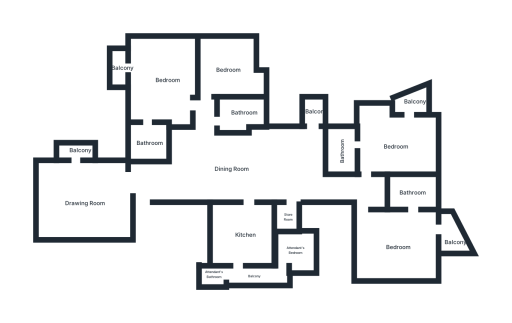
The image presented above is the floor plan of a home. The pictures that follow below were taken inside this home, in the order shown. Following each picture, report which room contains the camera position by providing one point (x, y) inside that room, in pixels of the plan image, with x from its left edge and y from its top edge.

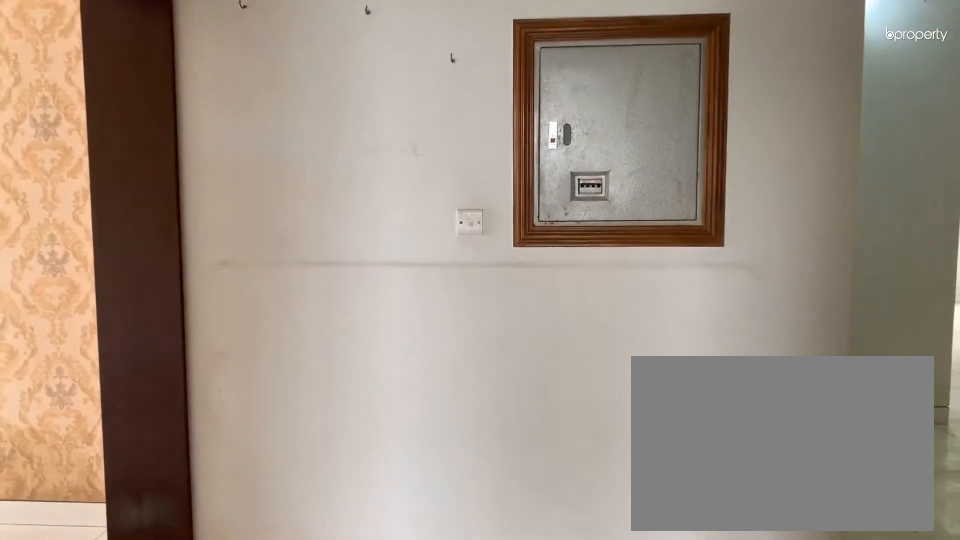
(144, 190)
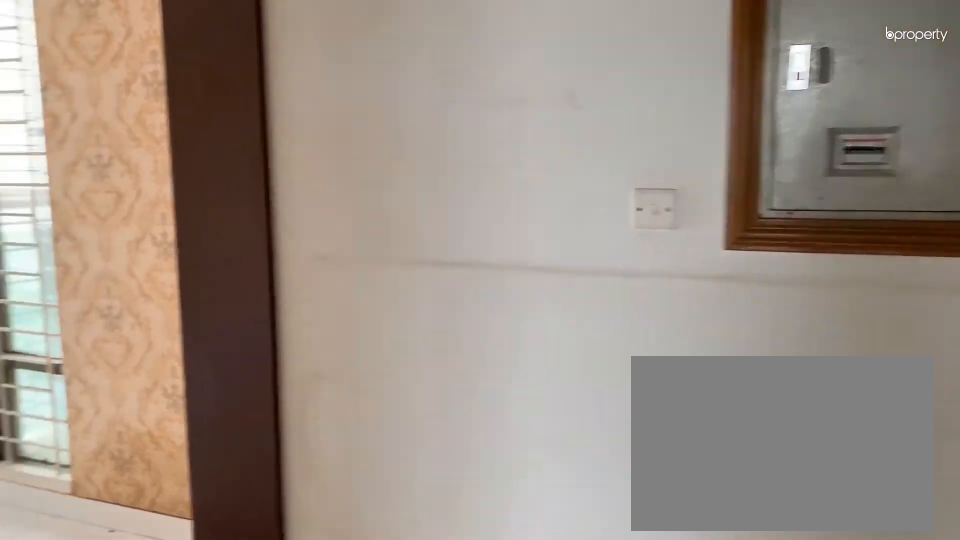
(144, 190)
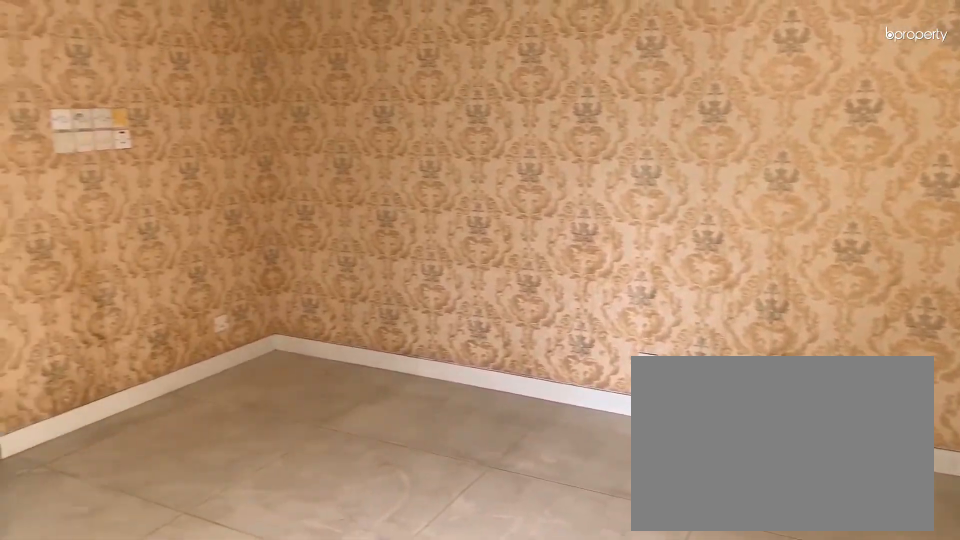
(83, 206)
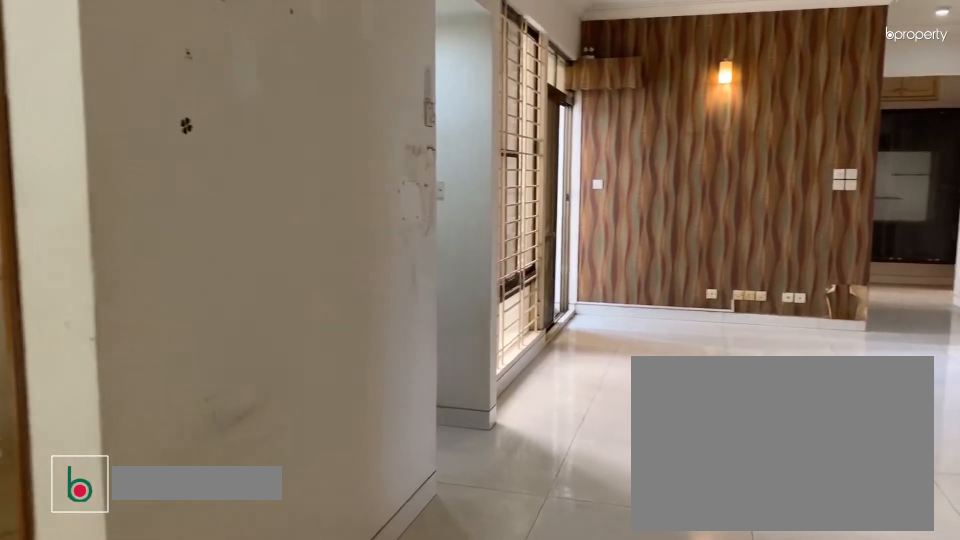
(231, 169)
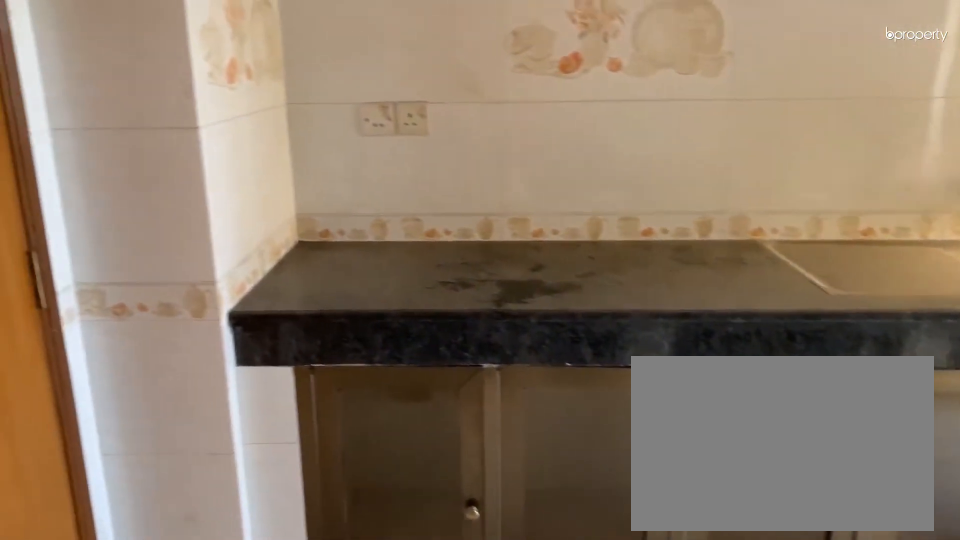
(247, 234)
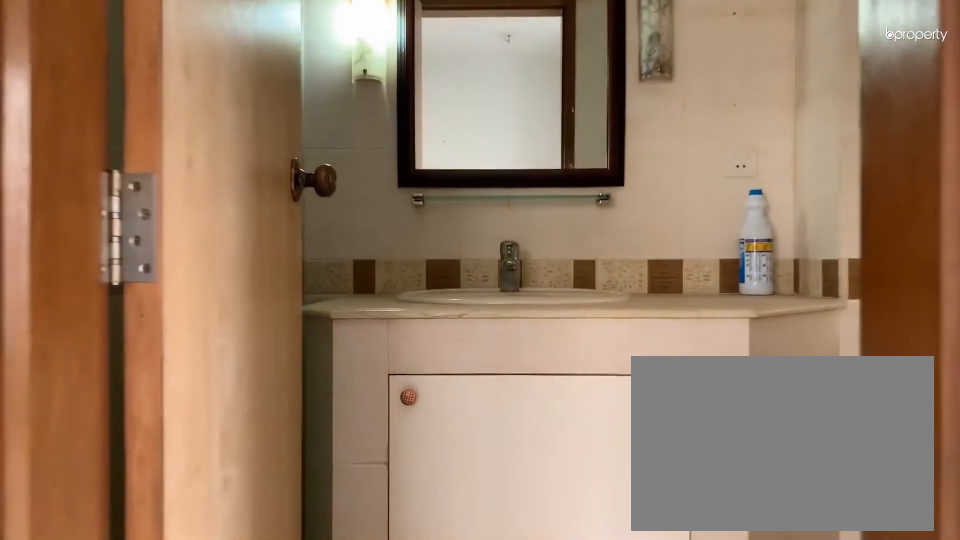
(413, 194)
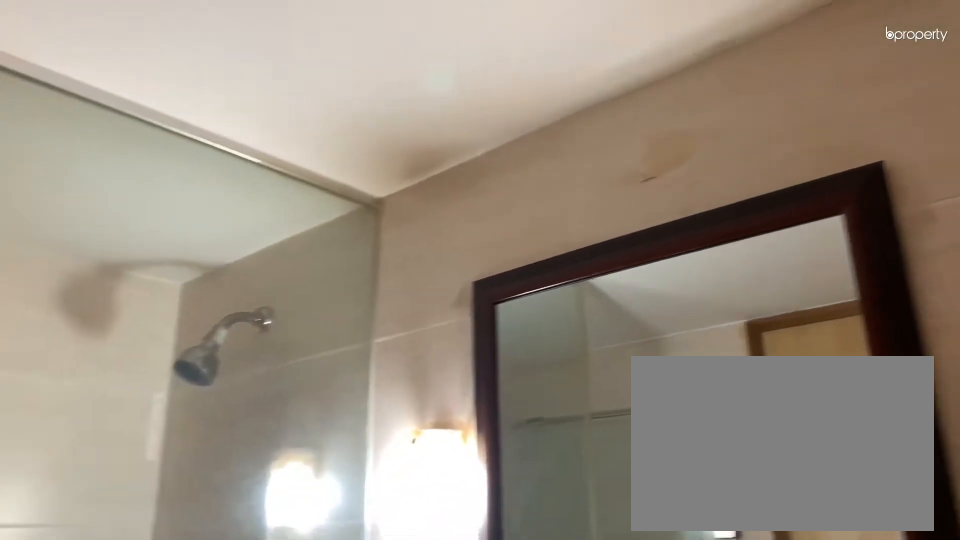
(413, 194)
